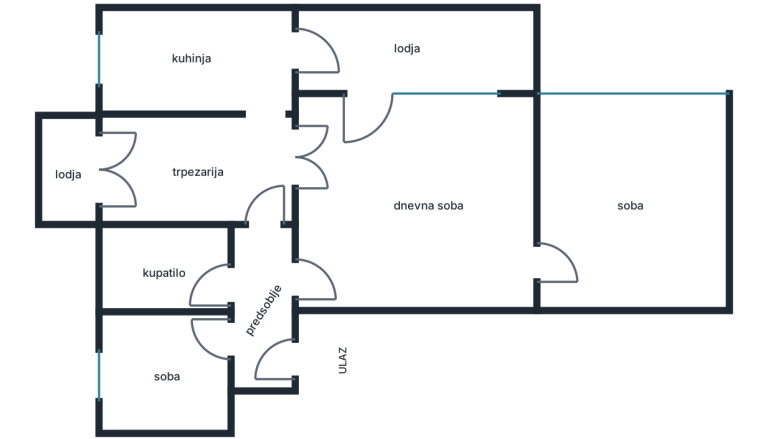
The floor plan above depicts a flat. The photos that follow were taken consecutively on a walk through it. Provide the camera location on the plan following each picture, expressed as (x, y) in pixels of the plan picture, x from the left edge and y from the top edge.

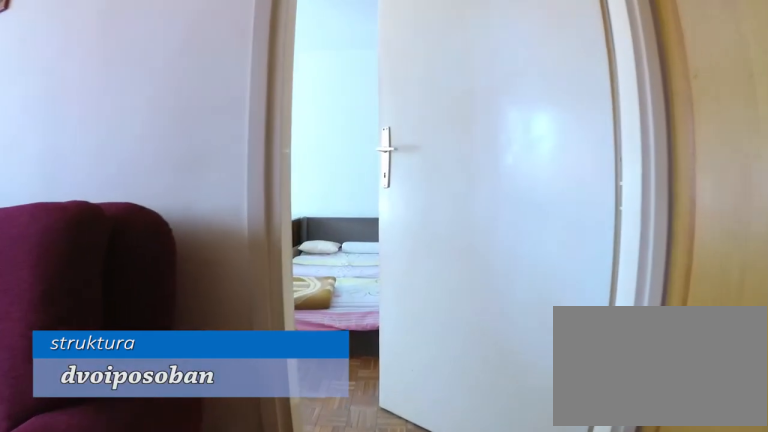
(486, 284)
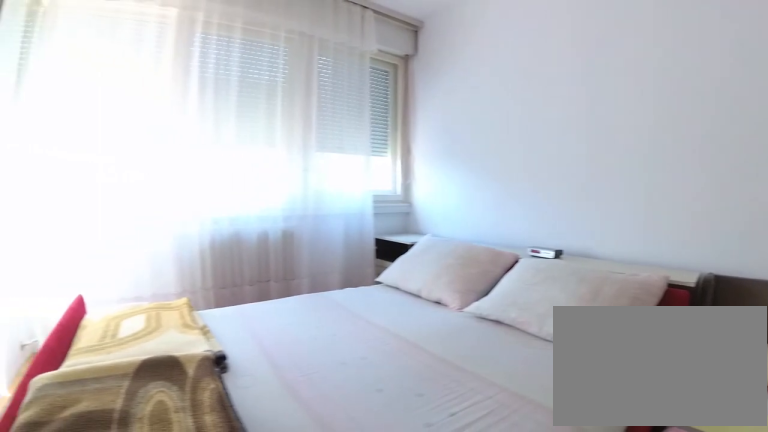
(631, 287)
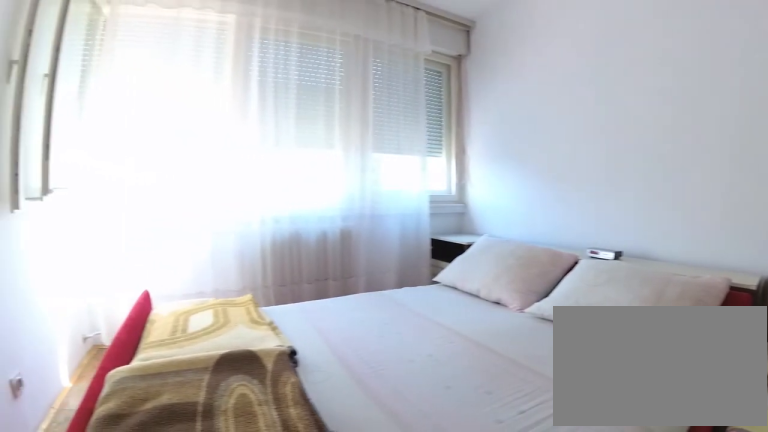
(631, 287)
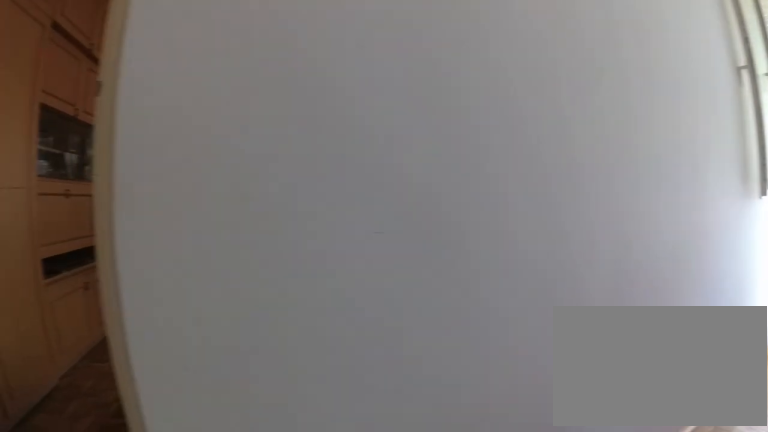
(630, 278)
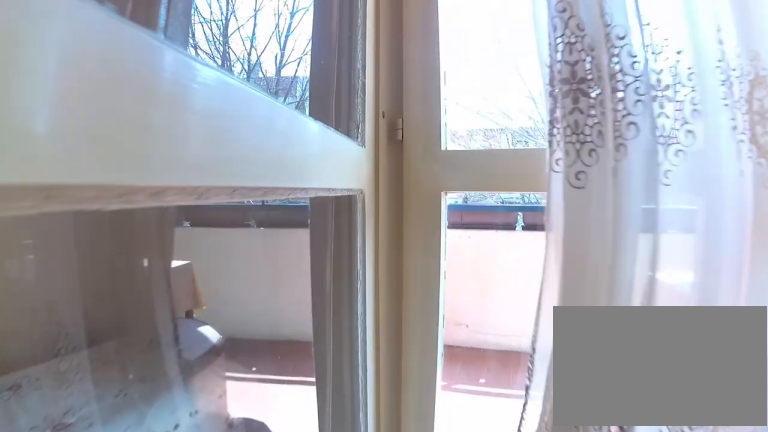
(331, 168)
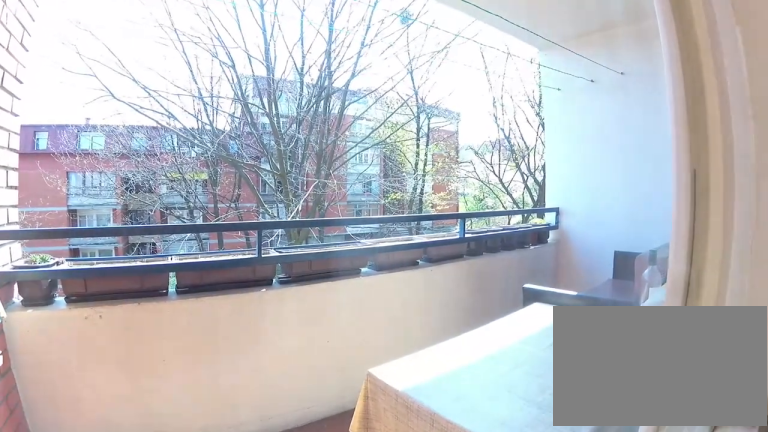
(329, 124)
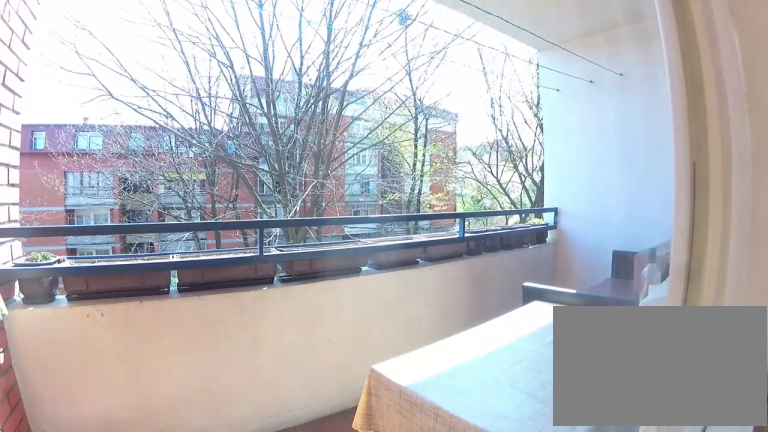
(329, 124)
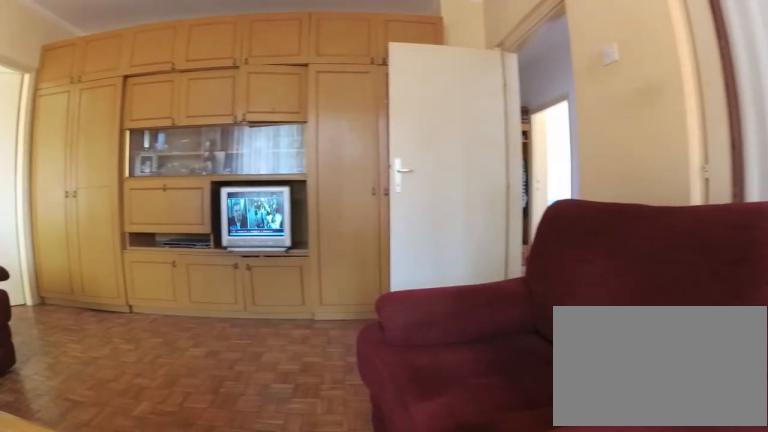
(341, 166)
